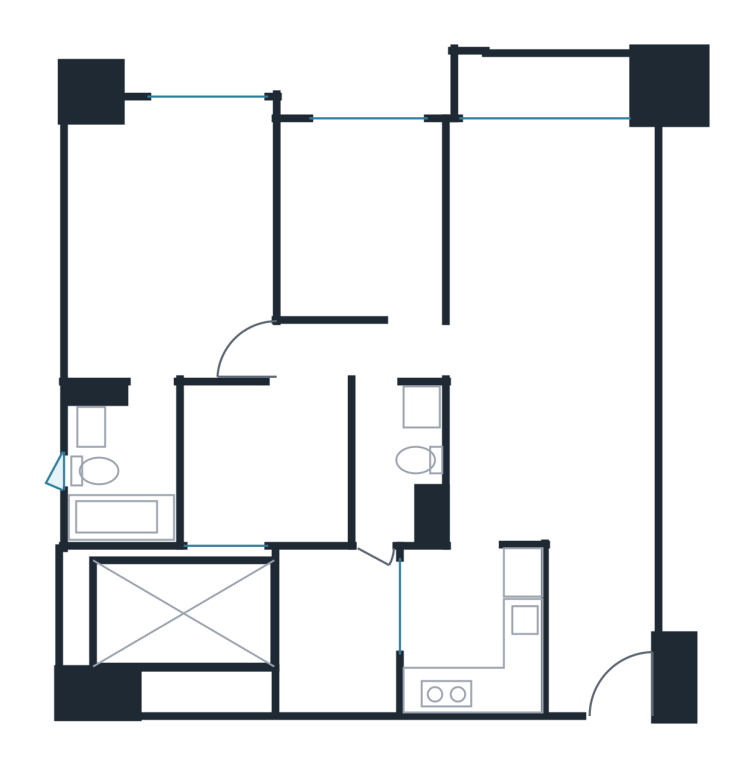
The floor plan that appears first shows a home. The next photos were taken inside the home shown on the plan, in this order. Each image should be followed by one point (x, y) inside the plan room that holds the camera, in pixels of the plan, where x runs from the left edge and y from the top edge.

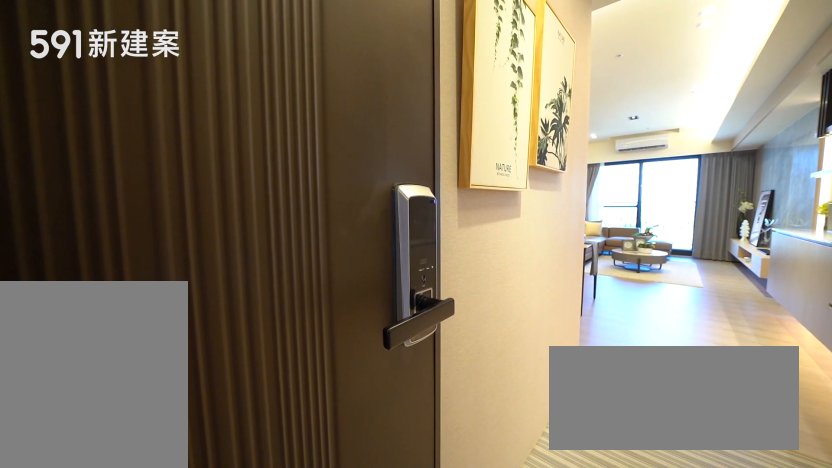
(600, 669)
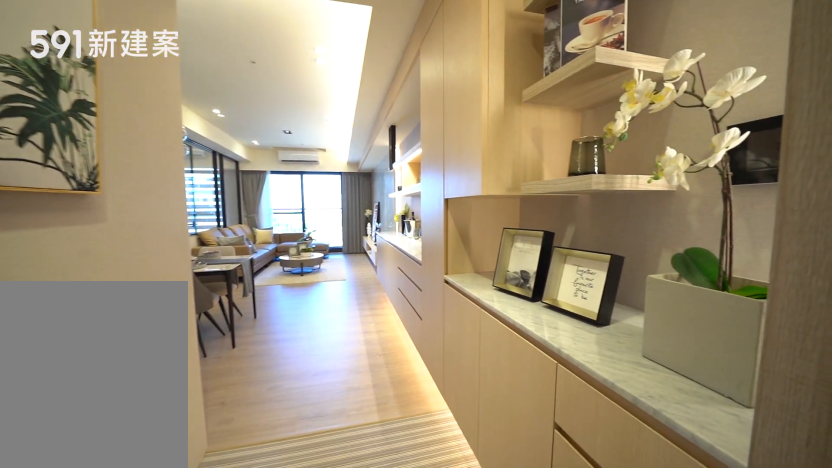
(600, 669)
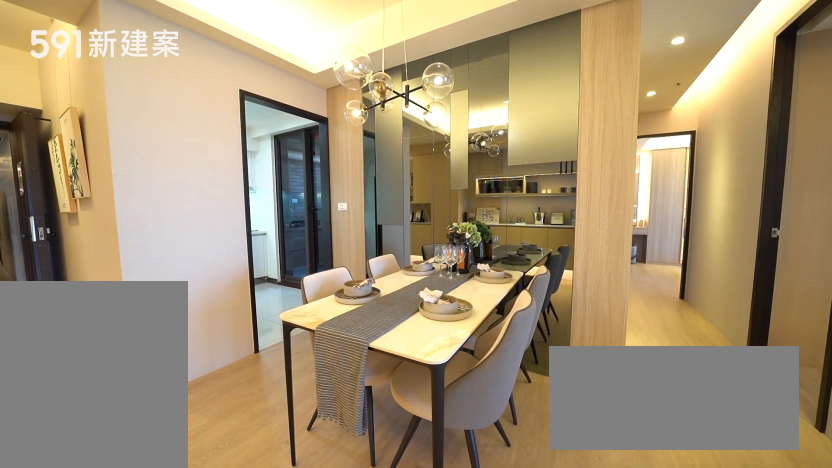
(522, 434)
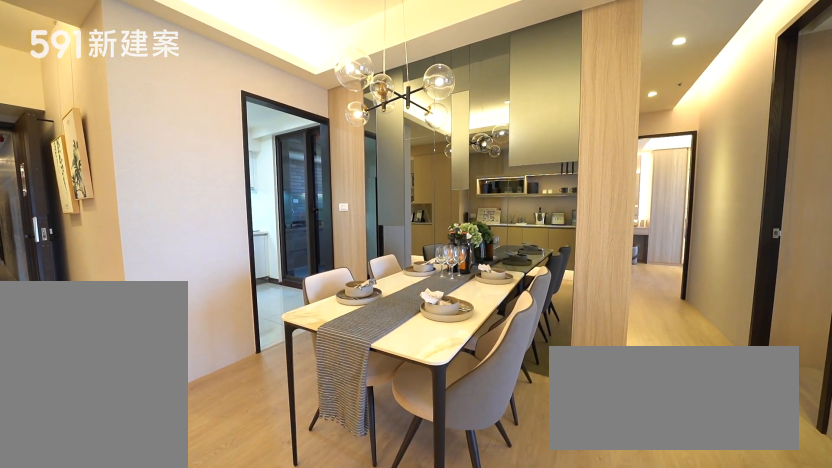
(522, 434)
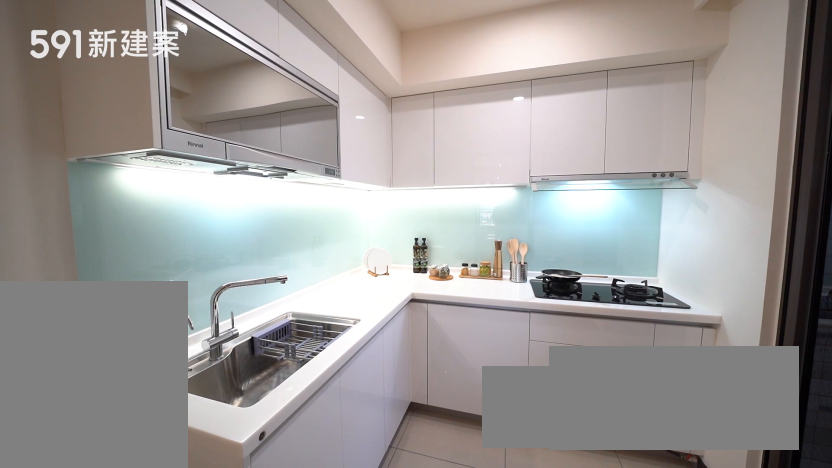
(472, 632)
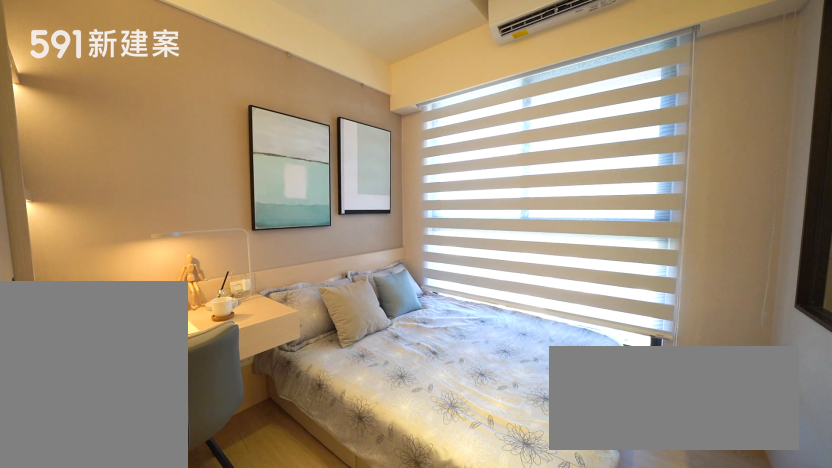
(362, 214)
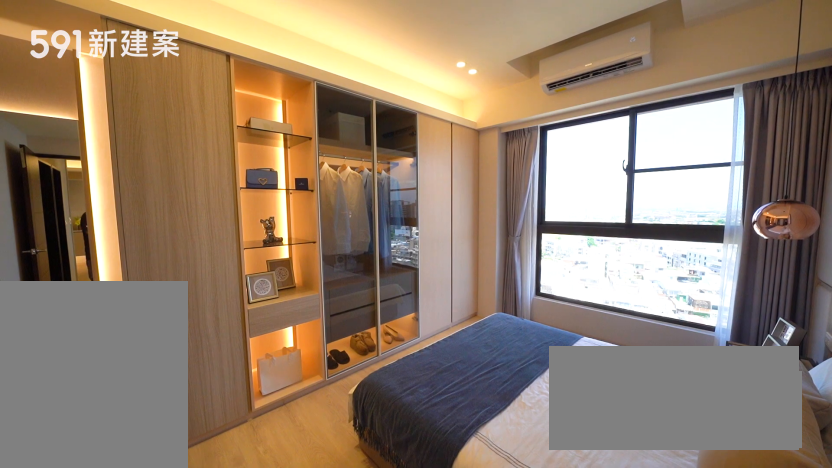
(163, 235)
